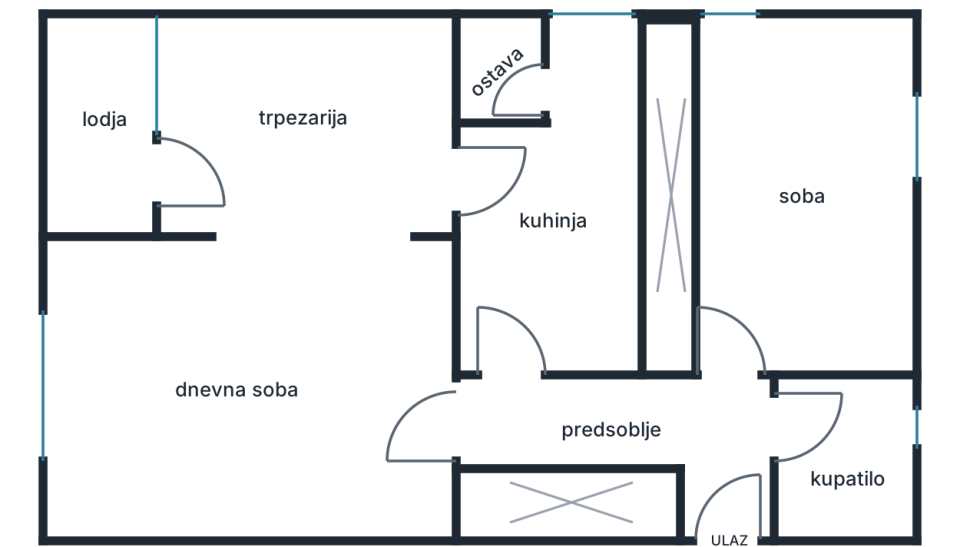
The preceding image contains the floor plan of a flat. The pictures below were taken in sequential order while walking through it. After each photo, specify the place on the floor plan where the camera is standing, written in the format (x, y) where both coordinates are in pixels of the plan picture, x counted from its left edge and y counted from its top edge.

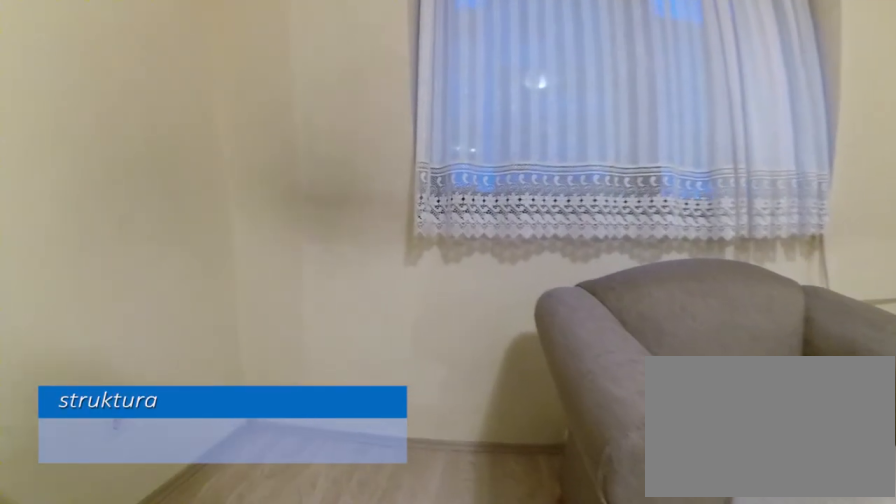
(209, 421)
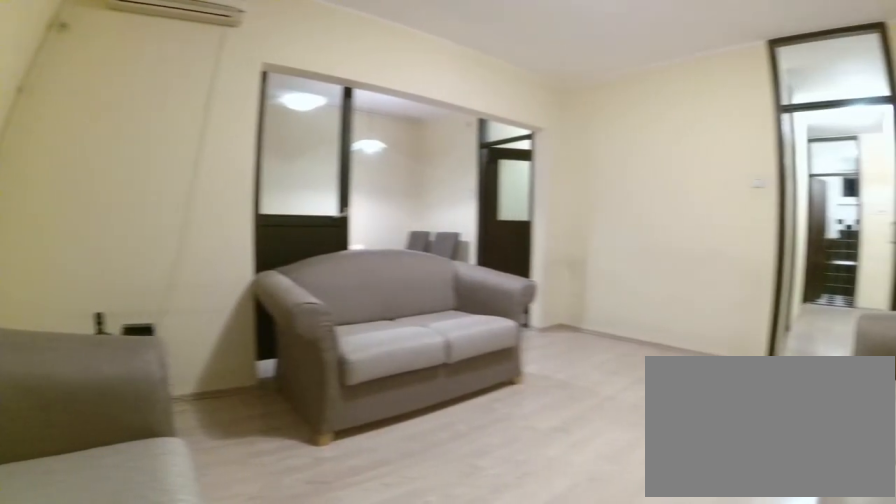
(69, 485)
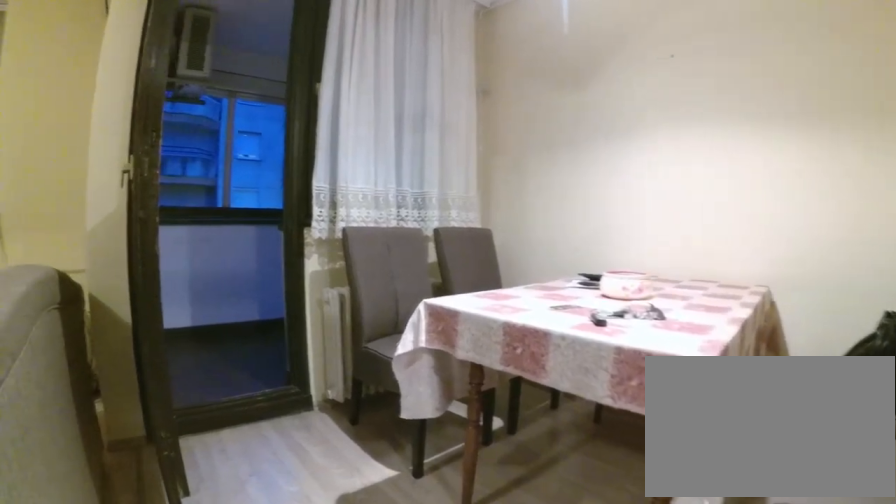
(306, 250)
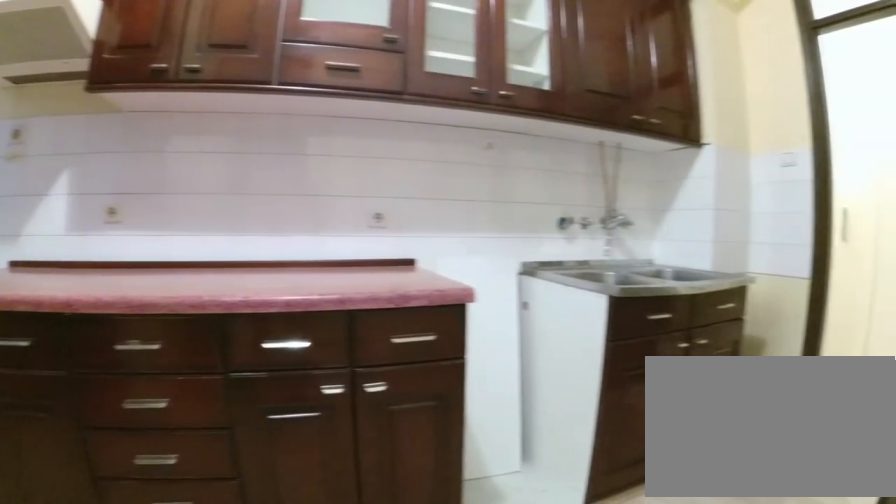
(564, 165)
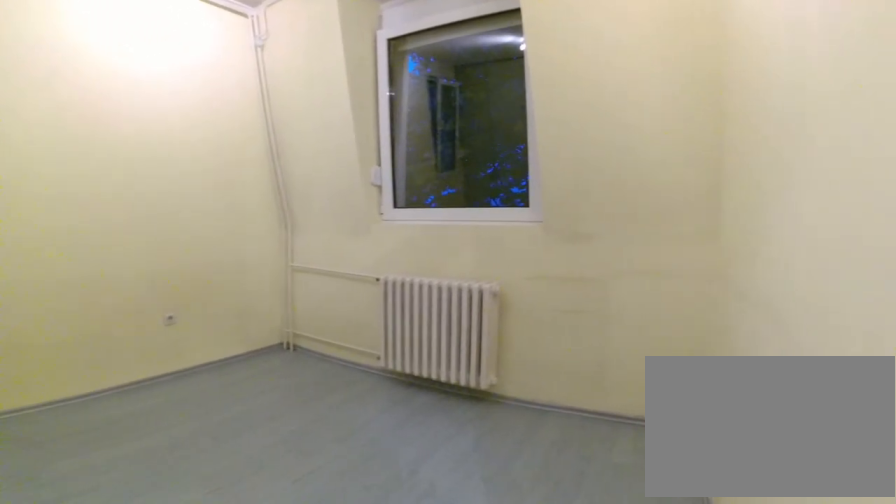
(736, 346)
